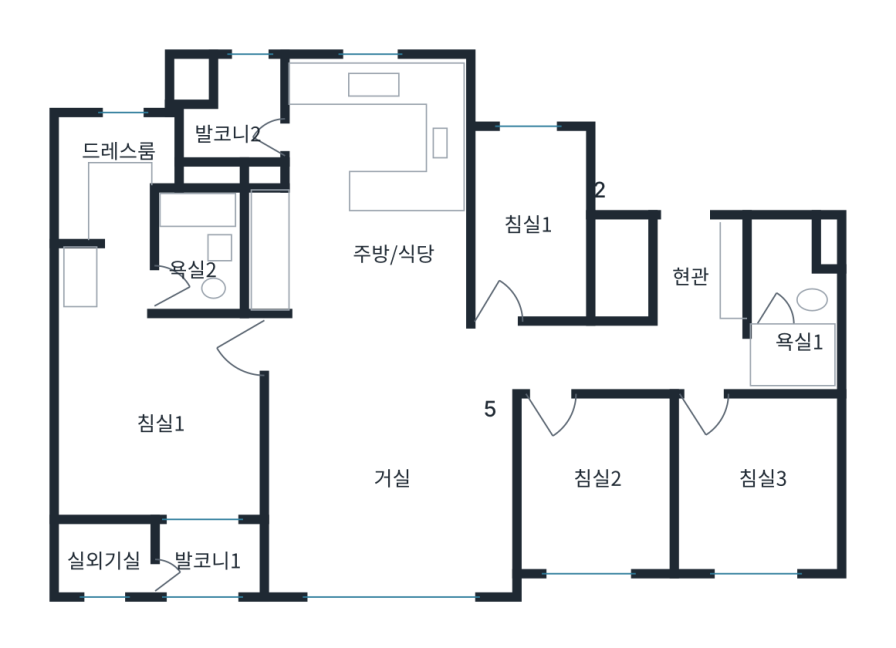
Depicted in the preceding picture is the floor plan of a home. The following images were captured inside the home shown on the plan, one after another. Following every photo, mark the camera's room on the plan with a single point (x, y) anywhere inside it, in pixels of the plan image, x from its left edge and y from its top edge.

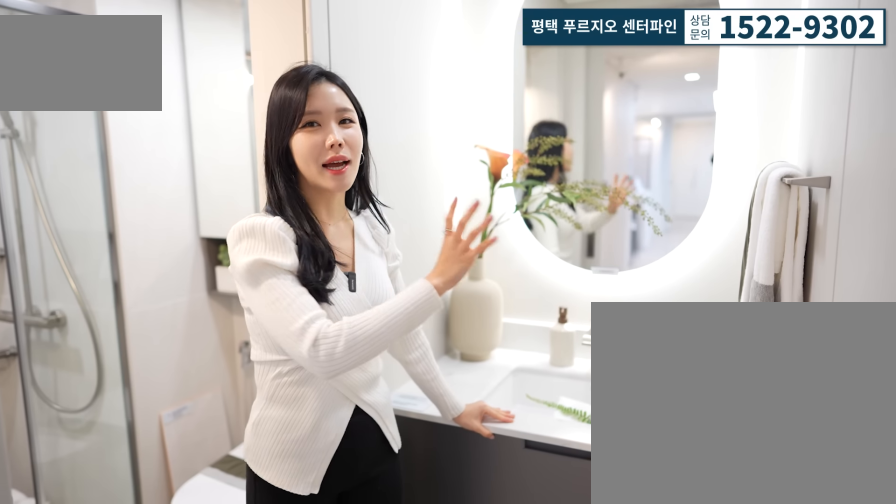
(778, 333)
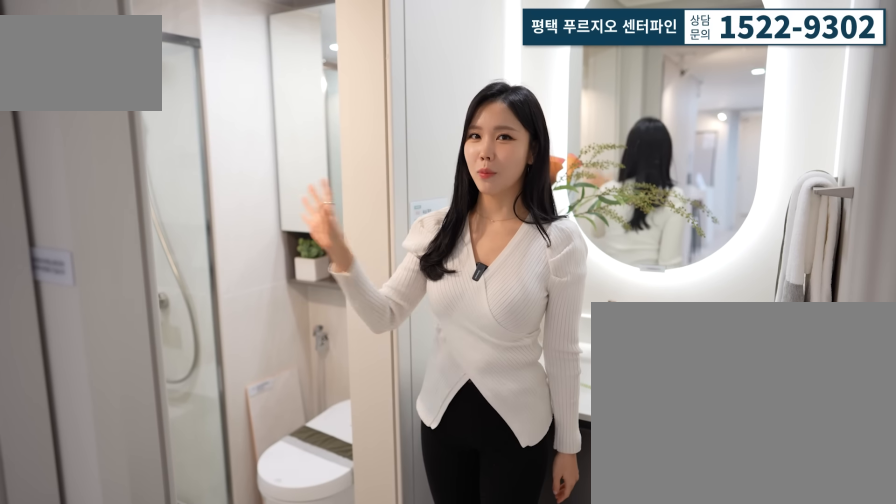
(778, 333)
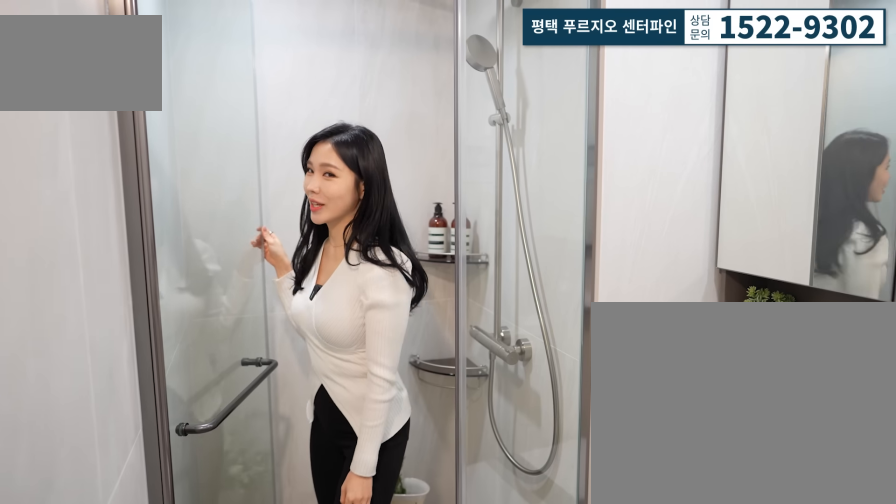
(810, 355)
